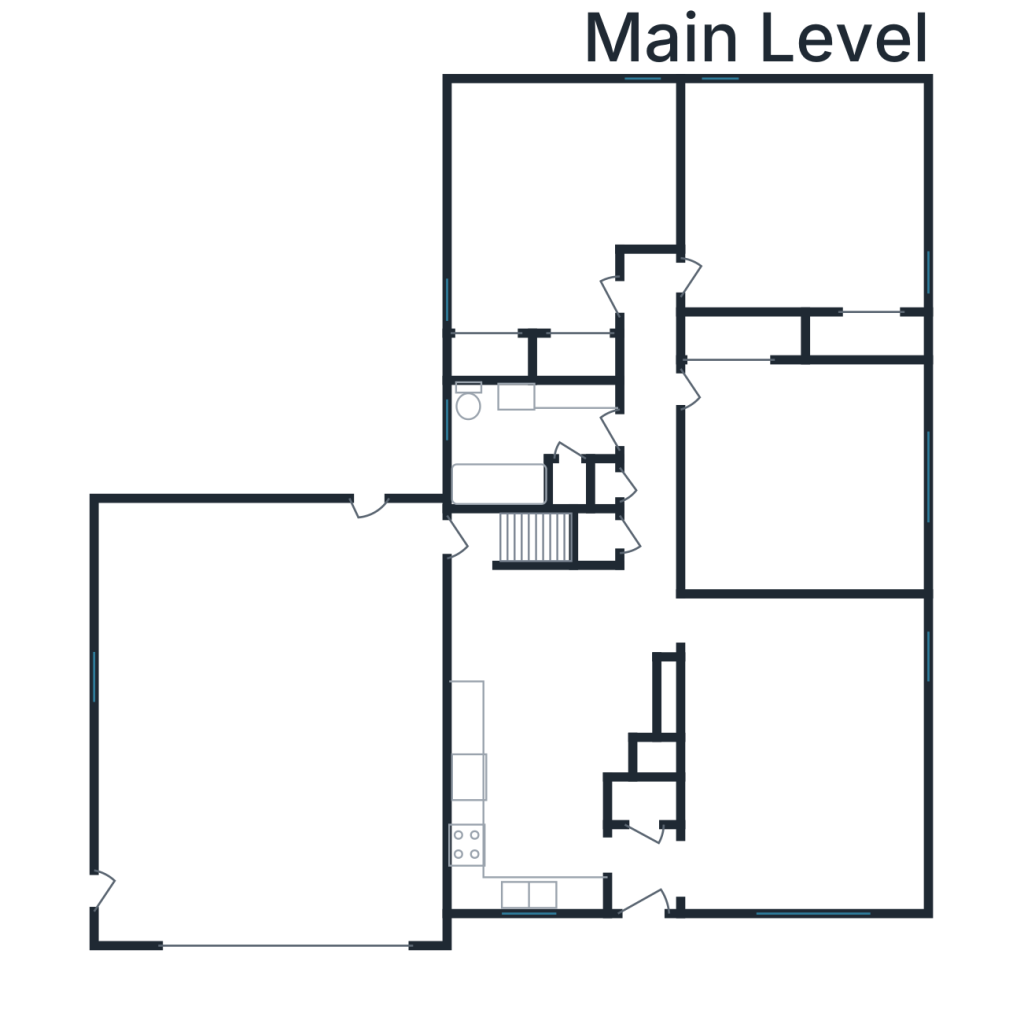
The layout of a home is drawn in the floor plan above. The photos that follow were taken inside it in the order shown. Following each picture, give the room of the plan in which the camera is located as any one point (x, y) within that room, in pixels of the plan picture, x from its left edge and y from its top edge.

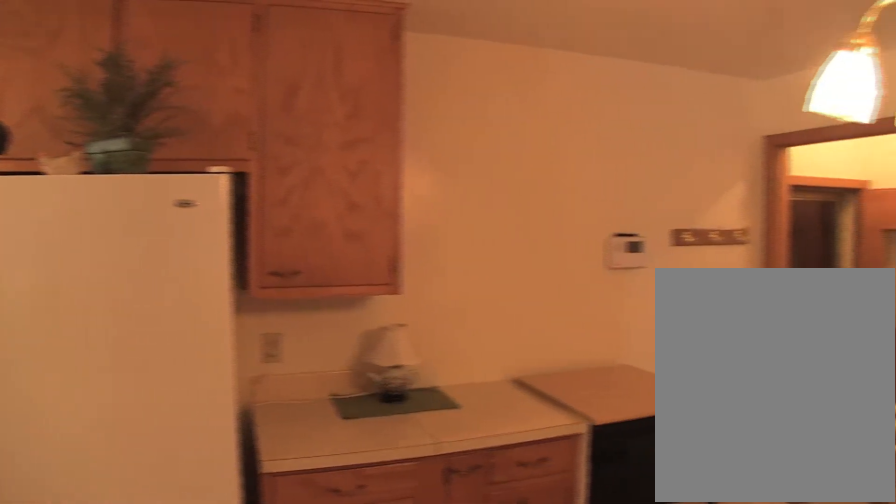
(546, 725)
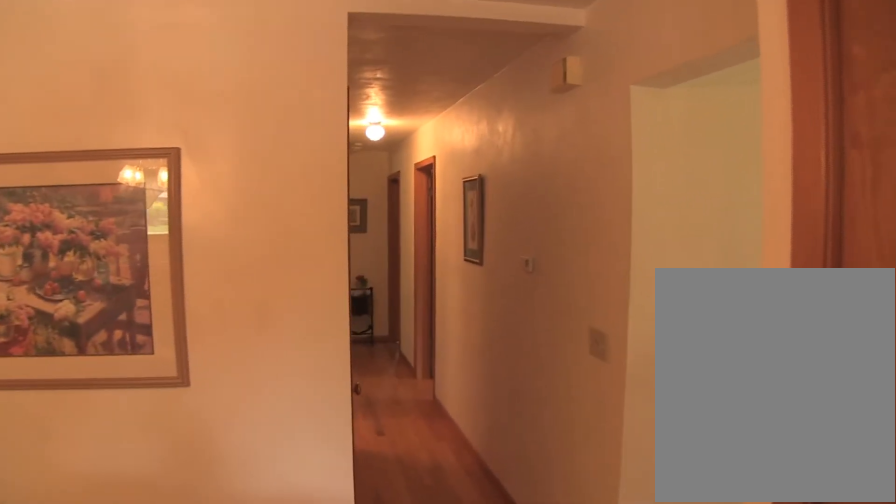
(546, 725)
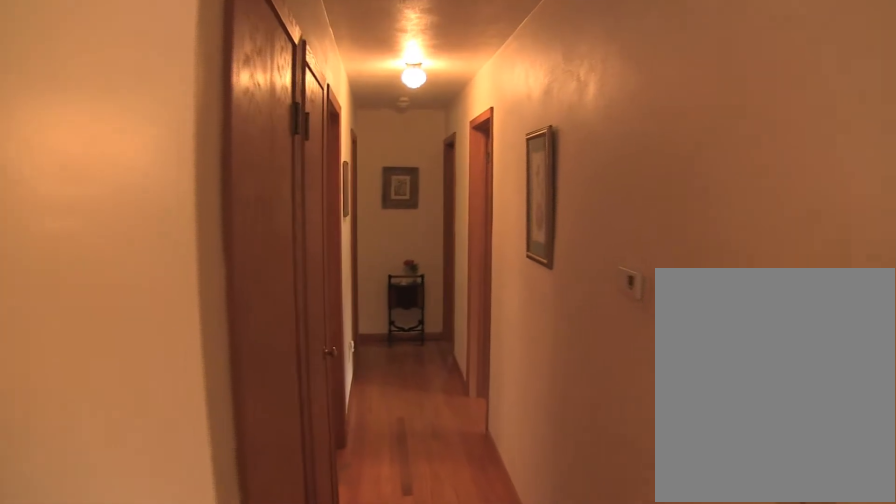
(650, 408)
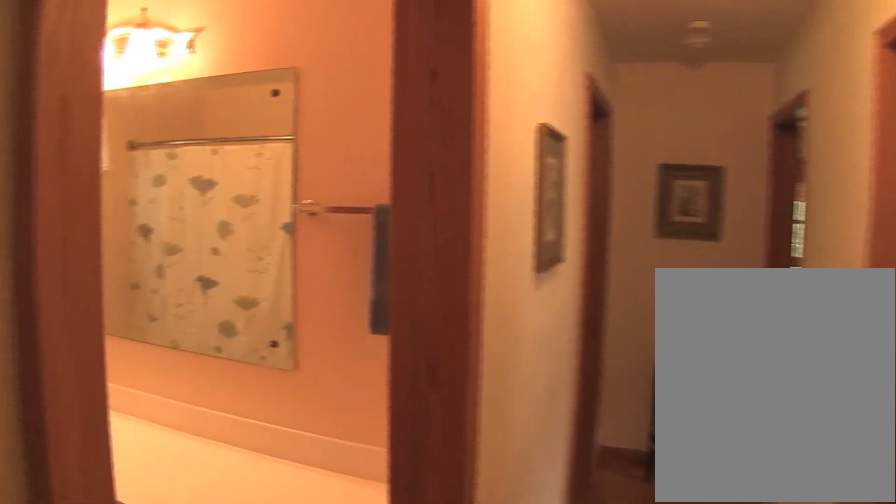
(650, 408)
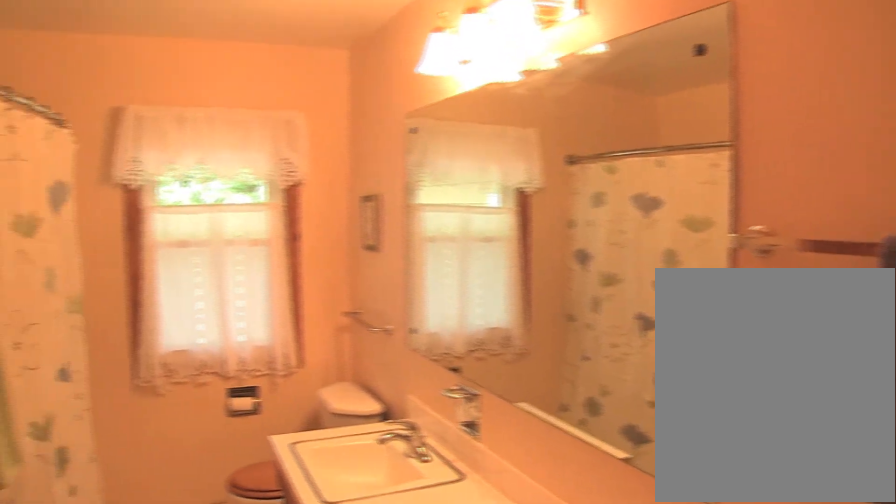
(525, 438)
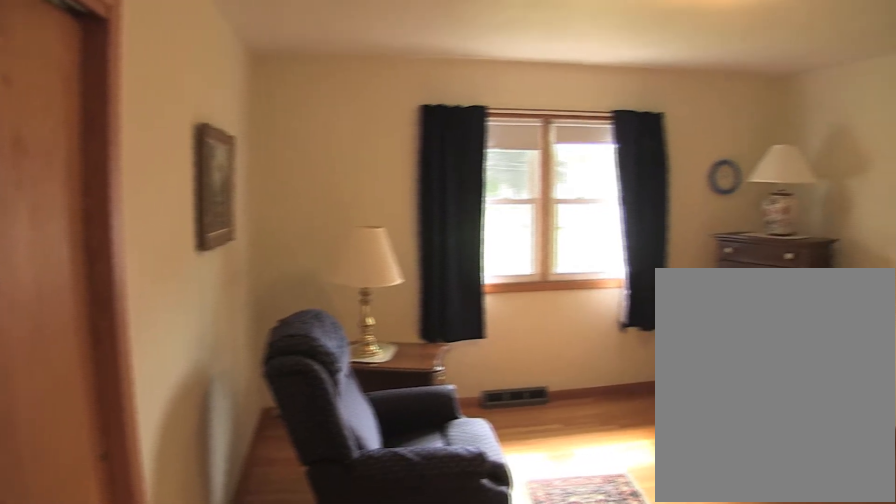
(799, 478)
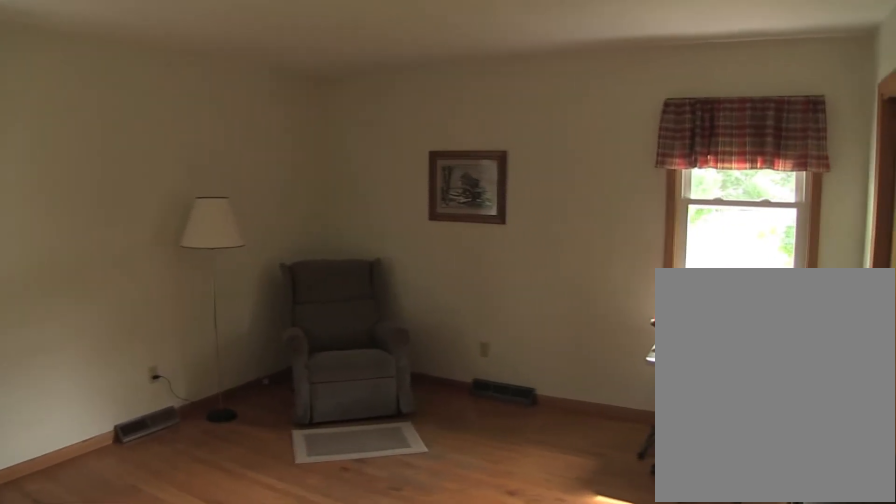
(799, 198)
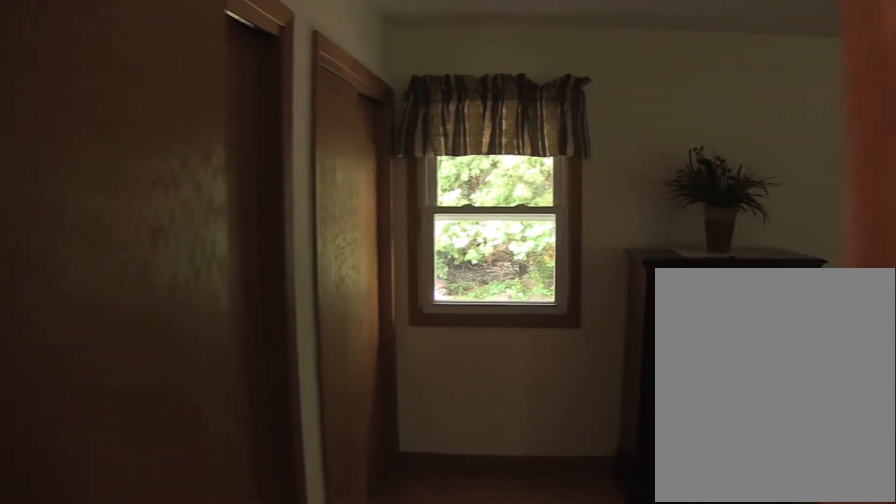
(556, 203)
